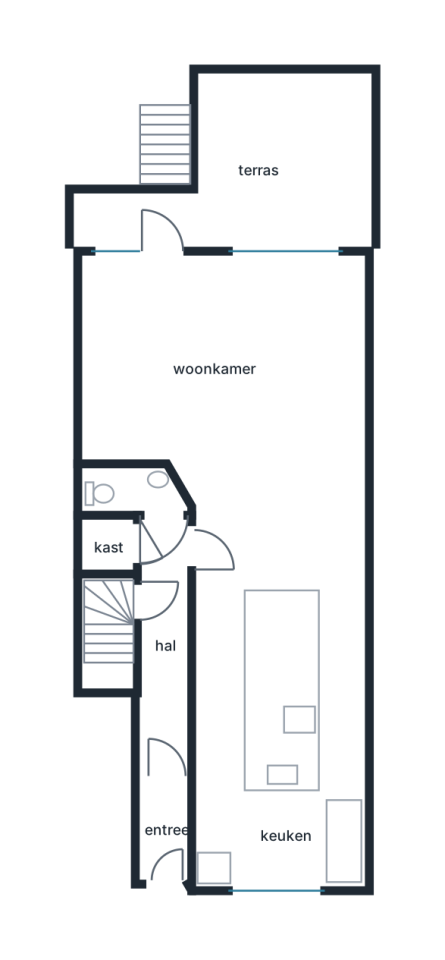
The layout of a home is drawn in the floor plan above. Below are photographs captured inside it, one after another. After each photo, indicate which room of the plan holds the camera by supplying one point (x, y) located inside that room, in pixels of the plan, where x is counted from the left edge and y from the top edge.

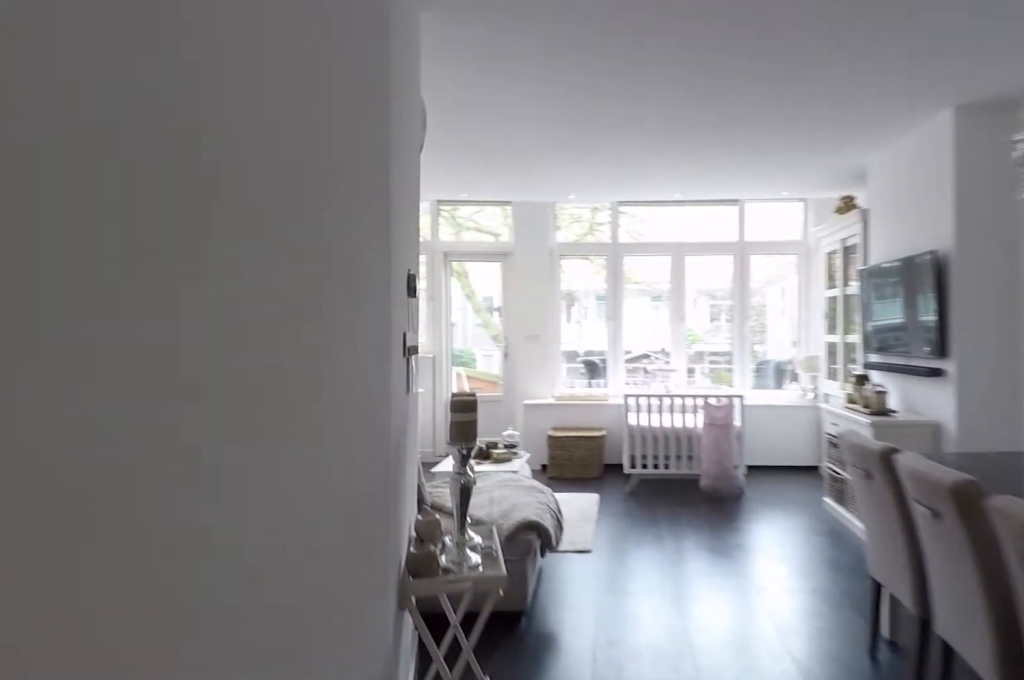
(279, 695)
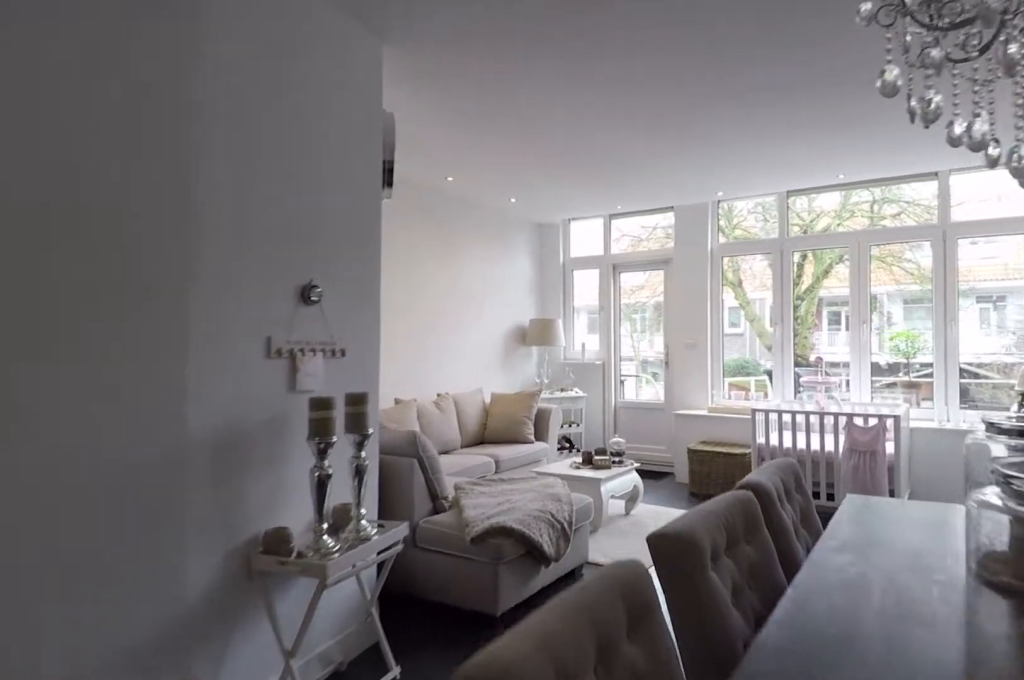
(279, 695)
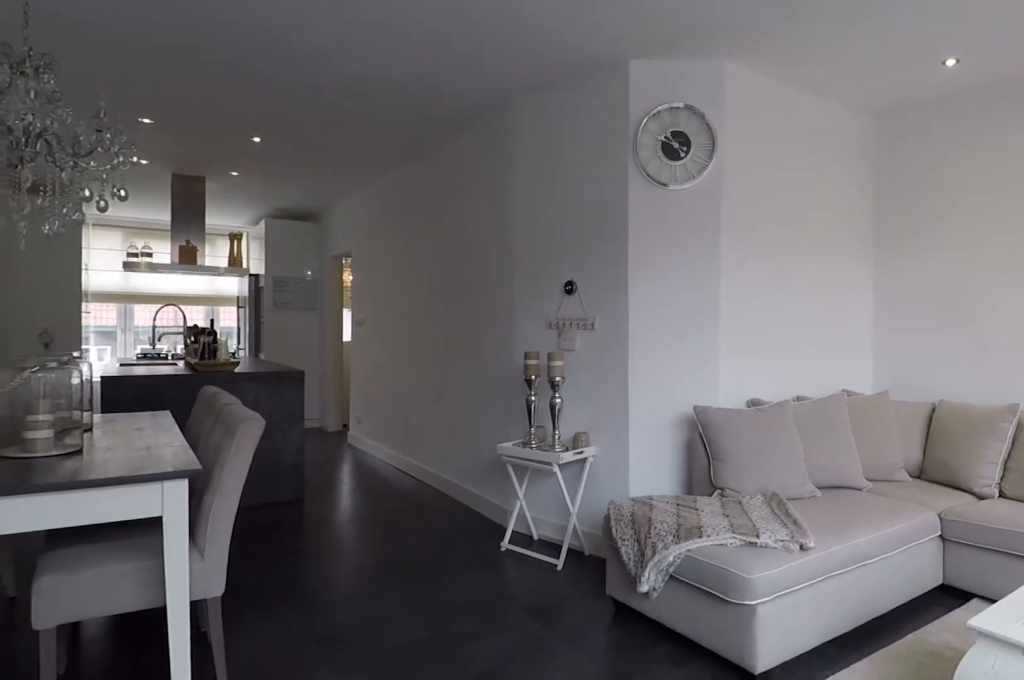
(154, 364)
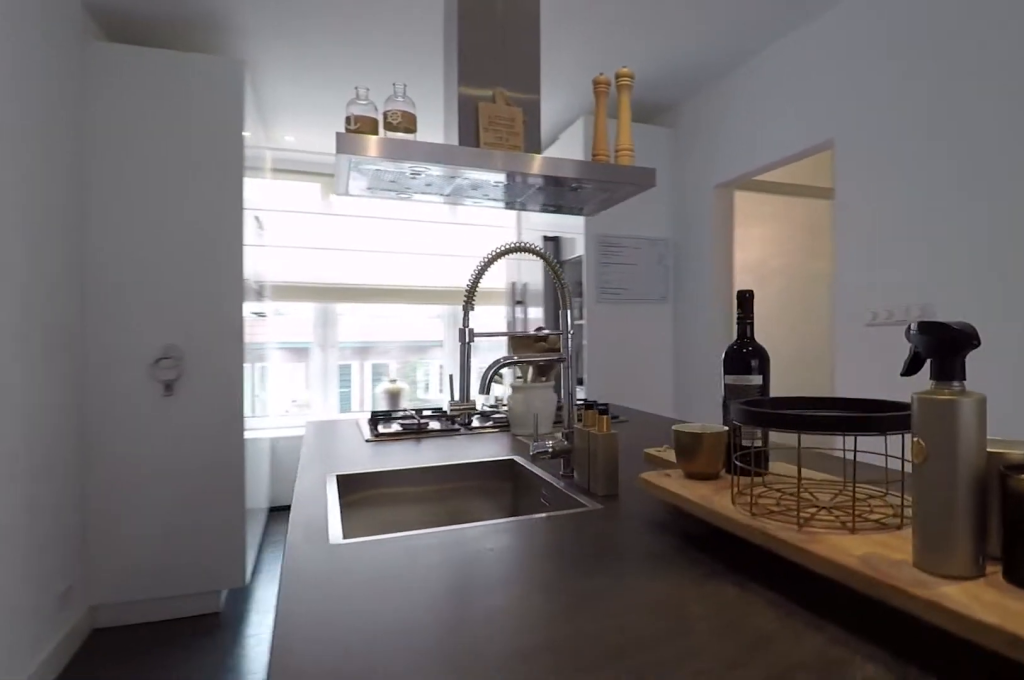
(278, 694)
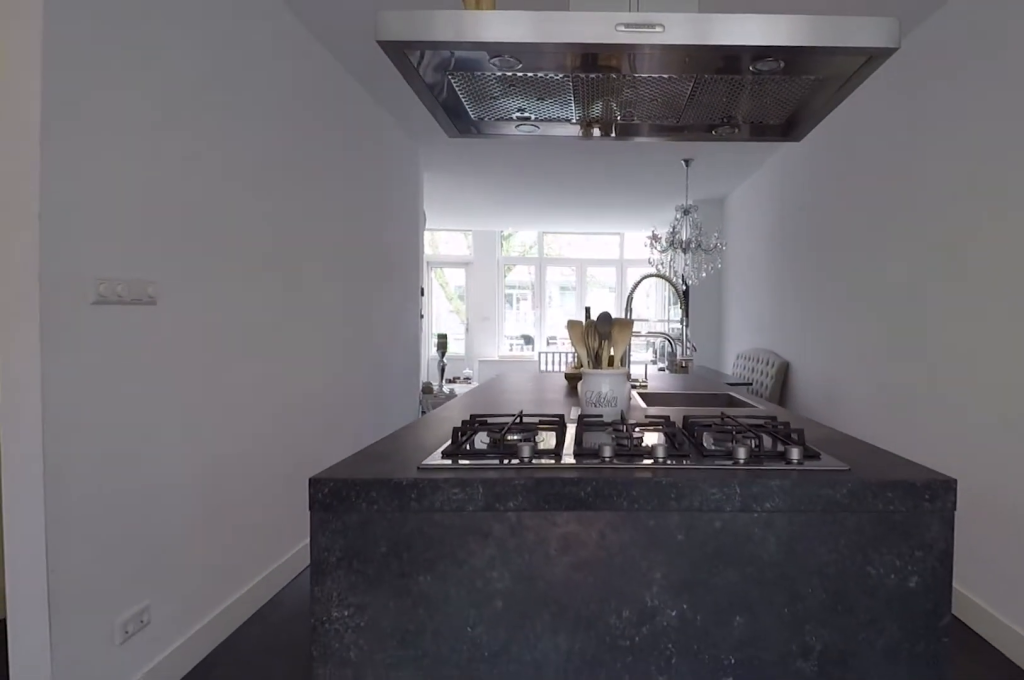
(278, 694)
